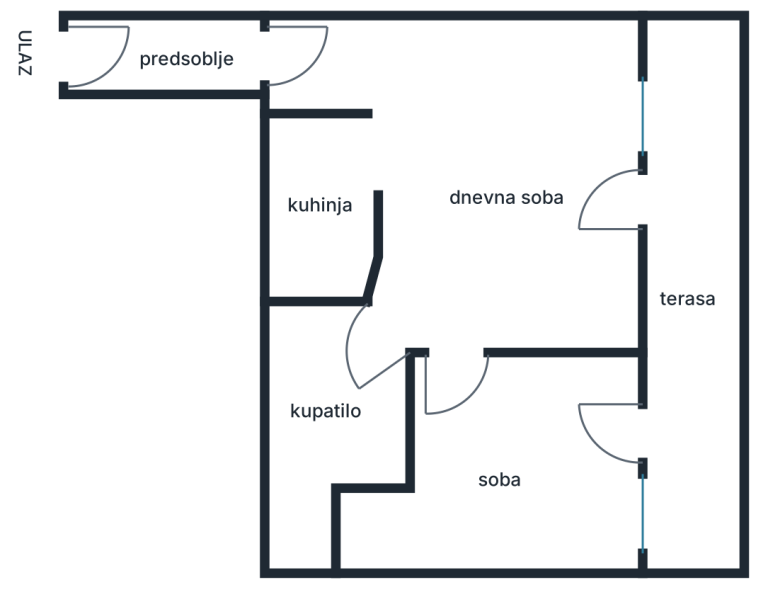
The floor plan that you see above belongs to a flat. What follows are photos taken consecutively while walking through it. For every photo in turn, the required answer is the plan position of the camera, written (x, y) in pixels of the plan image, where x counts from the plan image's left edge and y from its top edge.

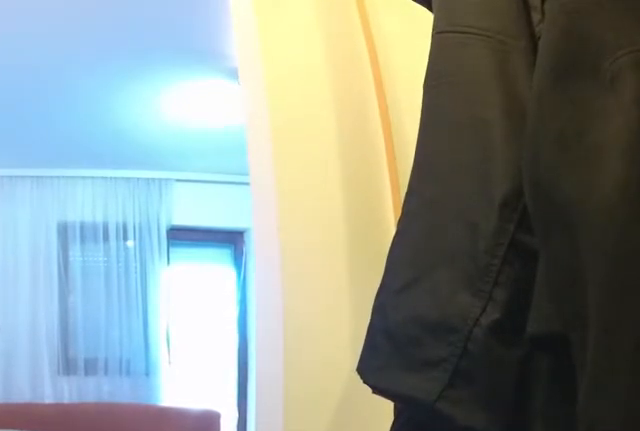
(252, 55)
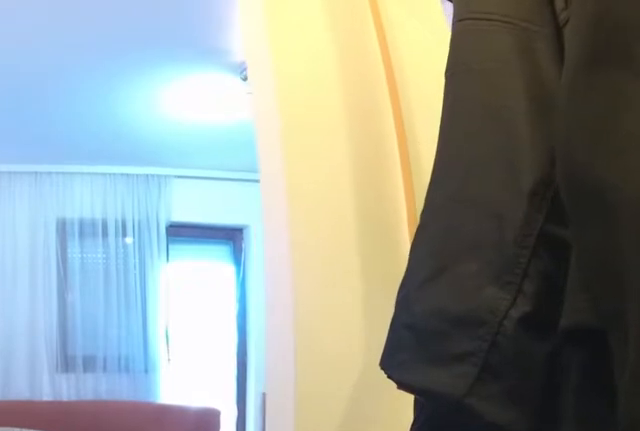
(252, 55)
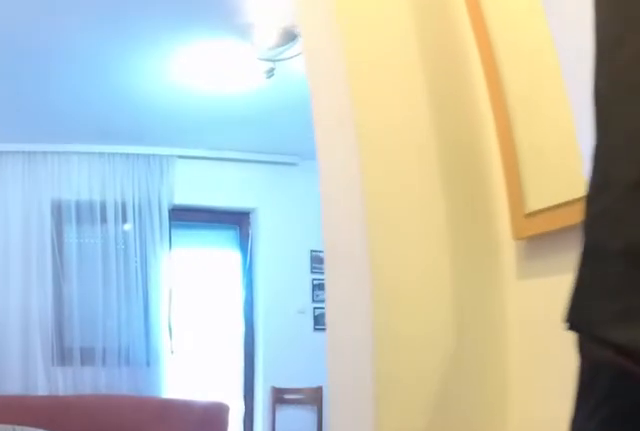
(280, 55)
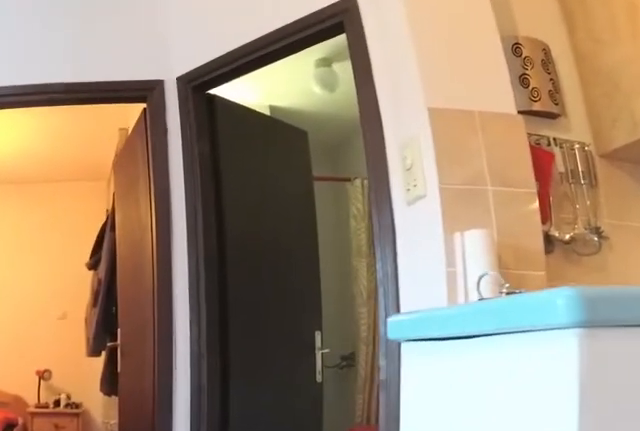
(423, 139)
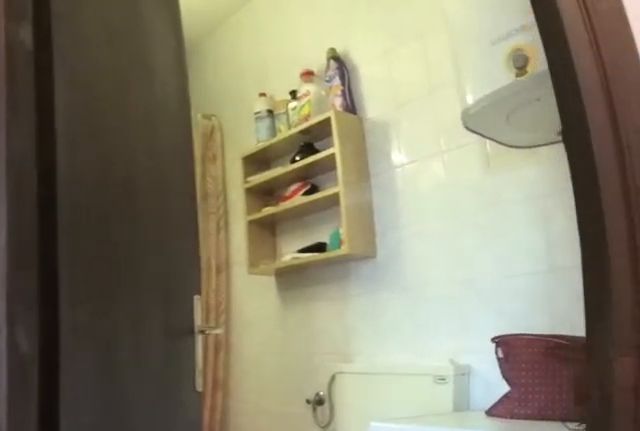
(414, 260)
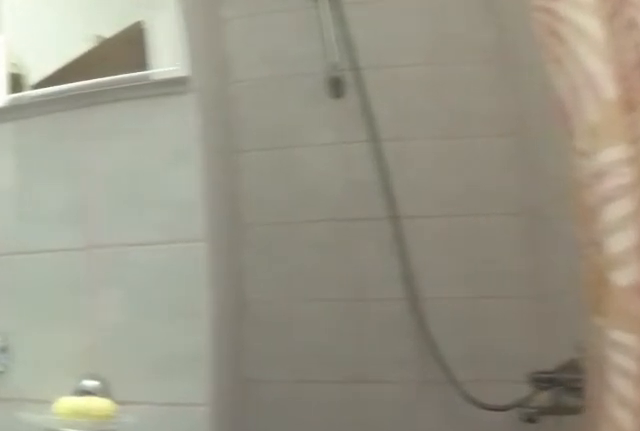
(320, 399)
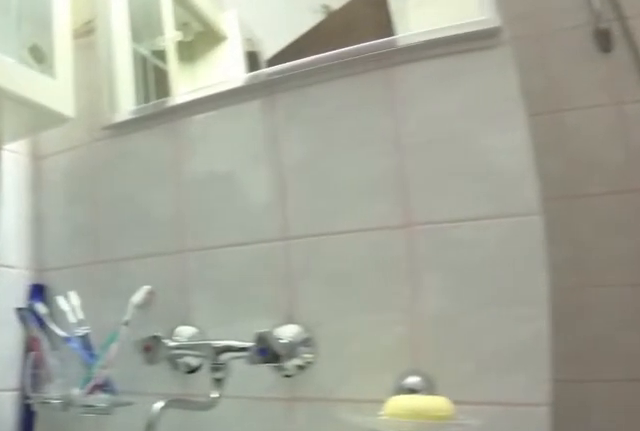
(344, 372)
